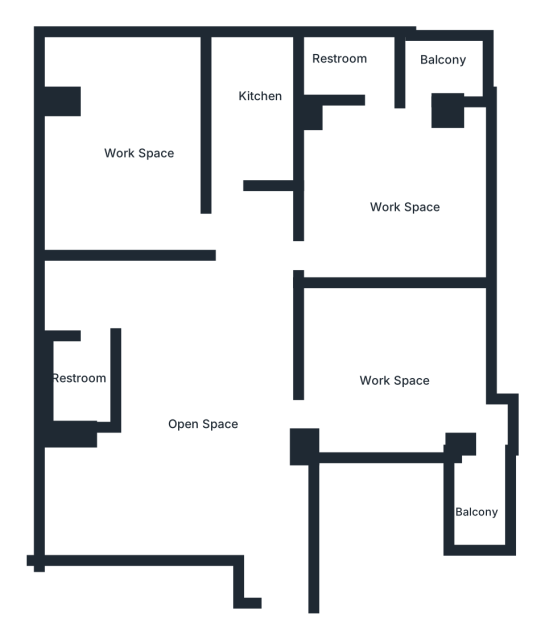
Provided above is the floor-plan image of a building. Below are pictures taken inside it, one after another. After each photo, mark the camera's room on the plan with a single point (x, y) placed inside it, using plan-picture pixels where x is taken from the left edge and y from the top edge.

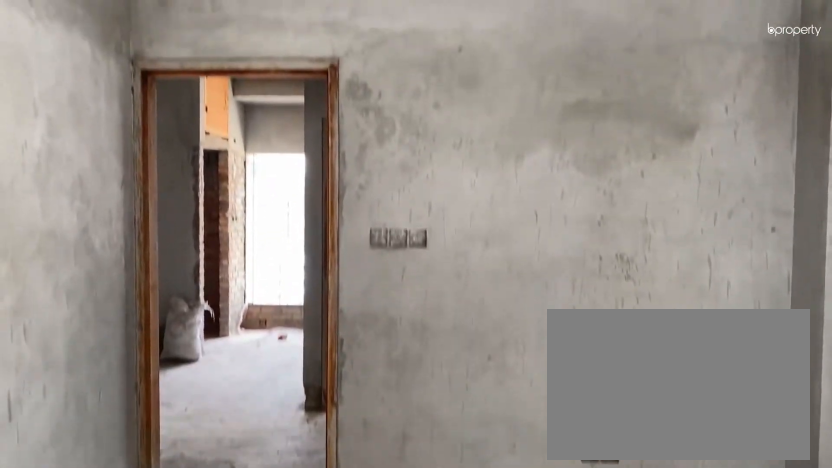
(396, 144)
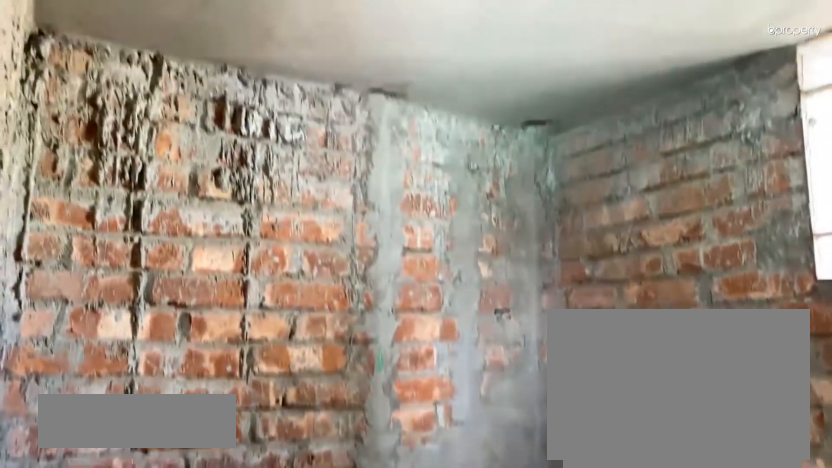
(358, 64)
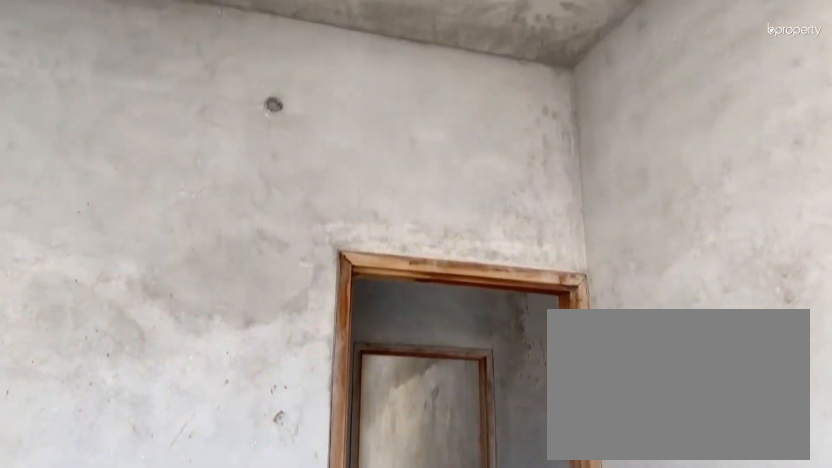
(132, 120)
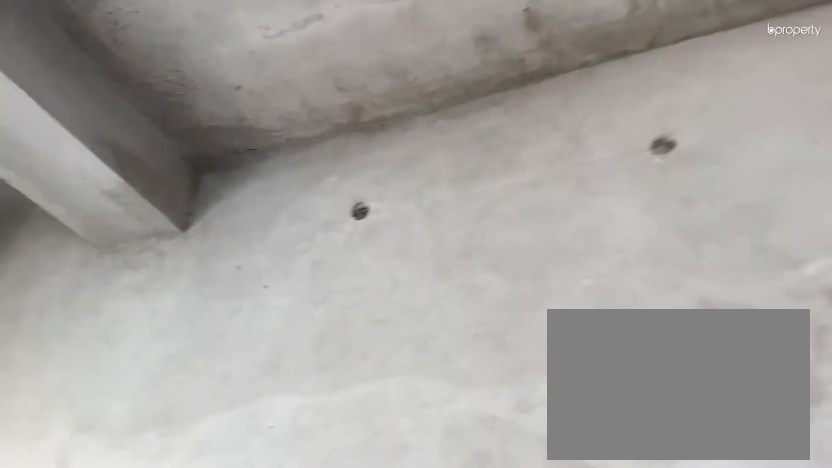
(132, 120)
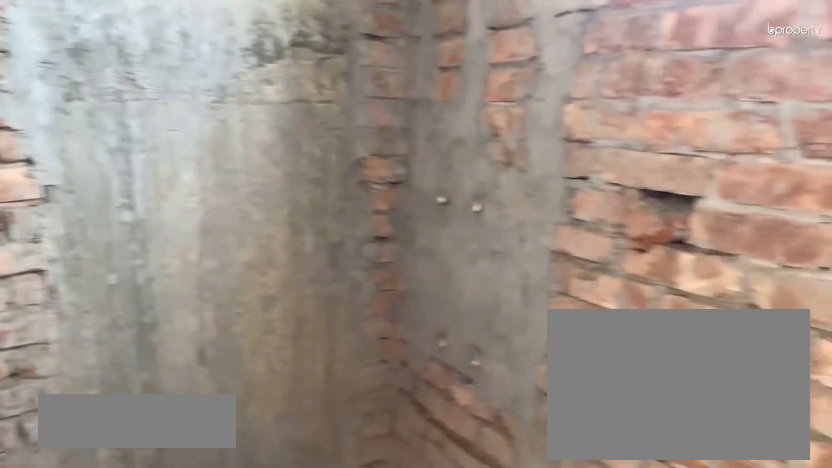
(78, 382)
